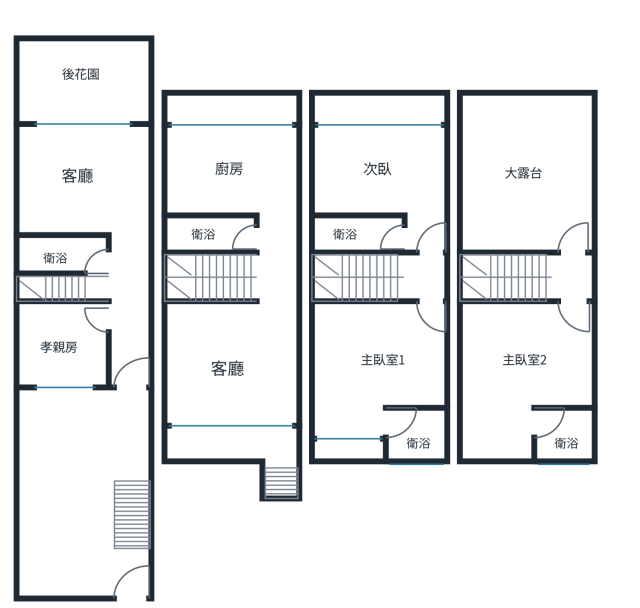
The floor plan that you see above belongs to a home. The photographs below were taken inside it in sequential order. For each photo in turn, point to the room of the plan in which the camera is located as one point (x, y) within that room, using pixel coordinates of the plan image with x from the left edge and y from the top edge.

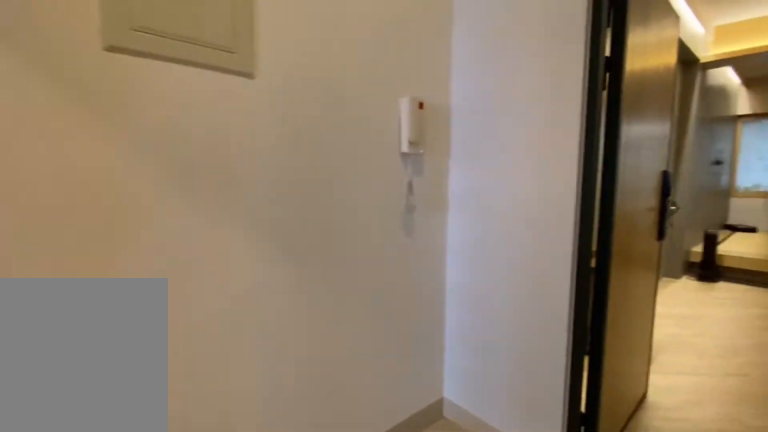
(357, 277)
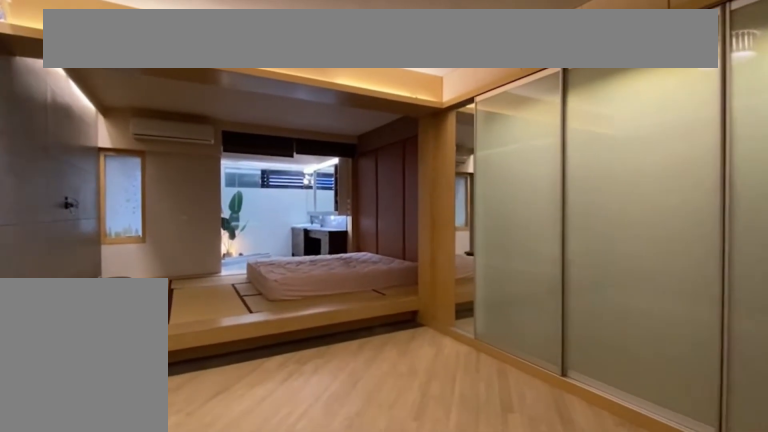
(372, 362)
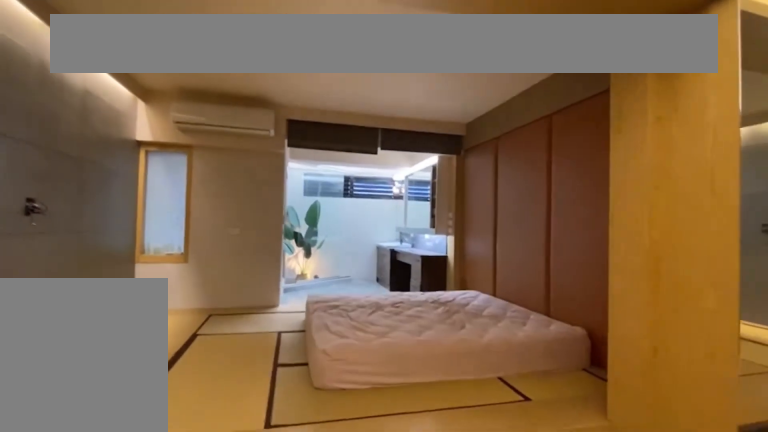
(371, 362)
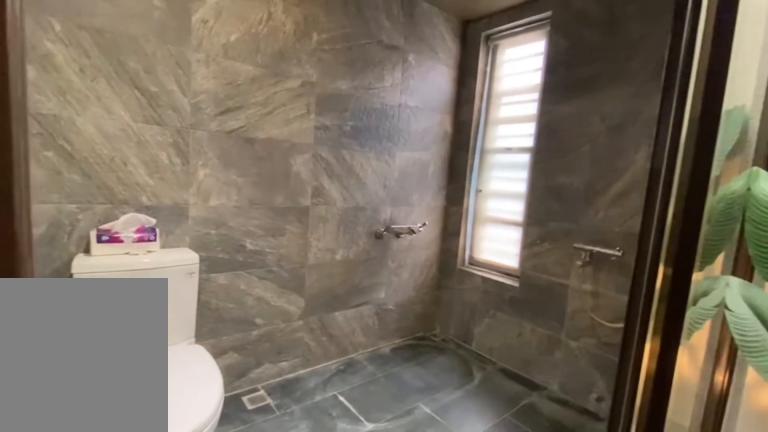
(419, 436)
